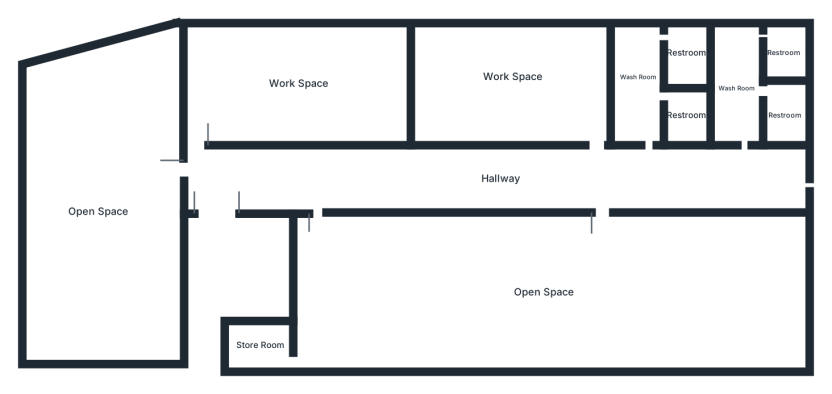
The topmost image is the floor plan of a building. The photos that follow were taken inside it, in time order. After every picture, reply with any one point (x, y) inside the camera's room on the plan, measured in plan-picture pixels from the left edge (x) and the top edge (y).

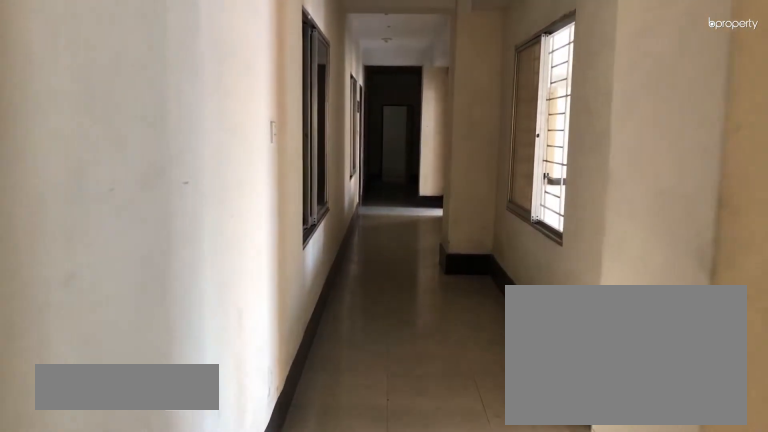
(503, 182)
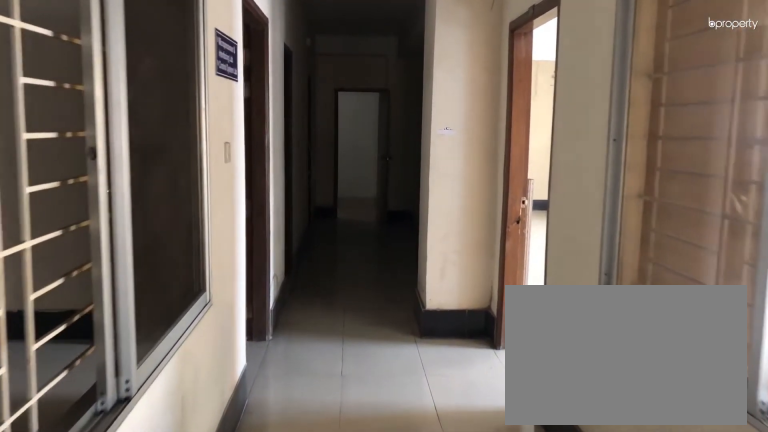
(503, 182)
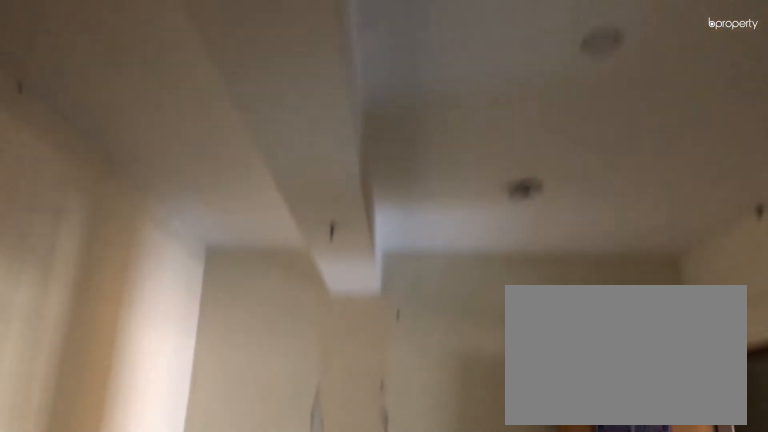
(509, 76)
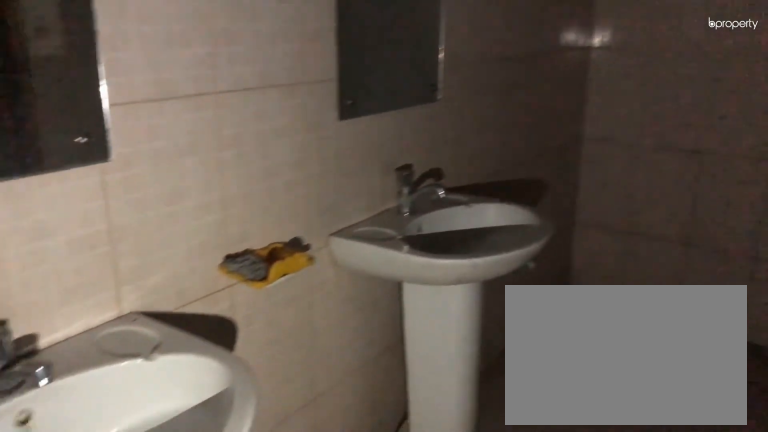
(737, 86)
